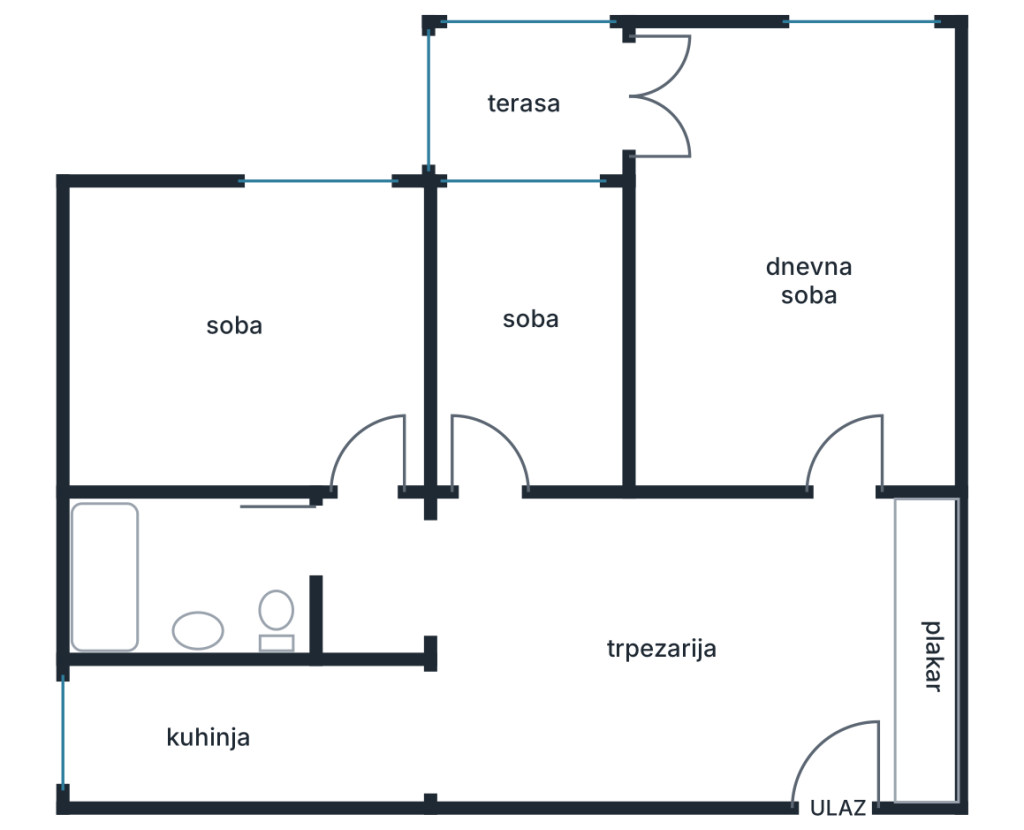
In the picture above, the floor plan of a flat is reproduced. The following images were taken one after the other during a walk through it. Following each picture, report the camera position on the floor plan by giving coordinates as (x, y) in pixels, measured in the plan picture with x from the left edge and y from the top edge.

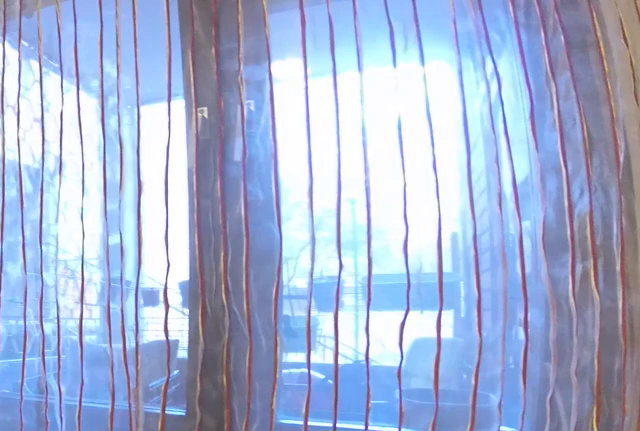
(537, 275)
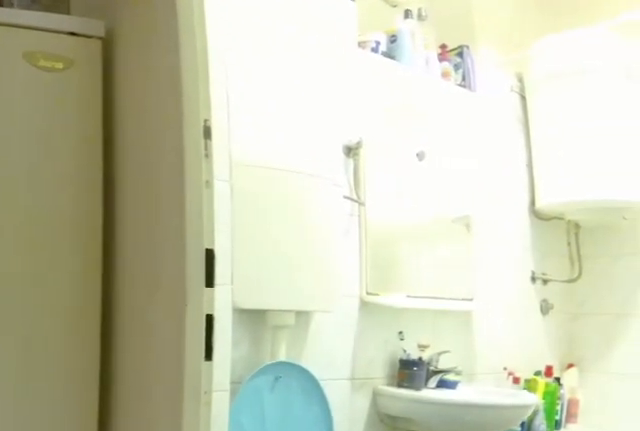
(370, 470)
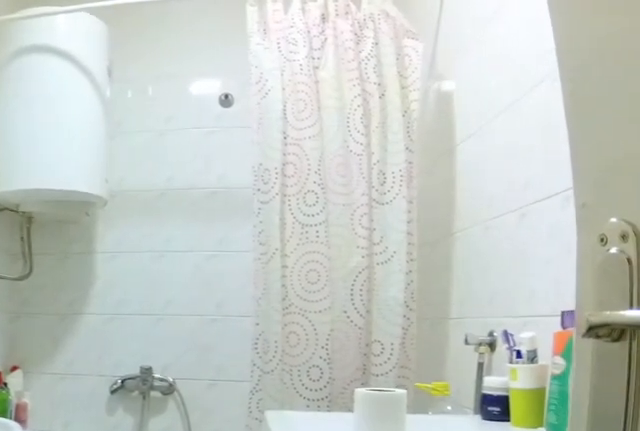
(348, 542)
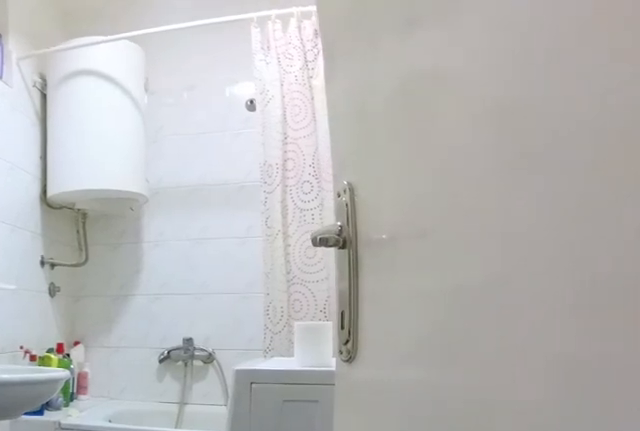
(345, 512)
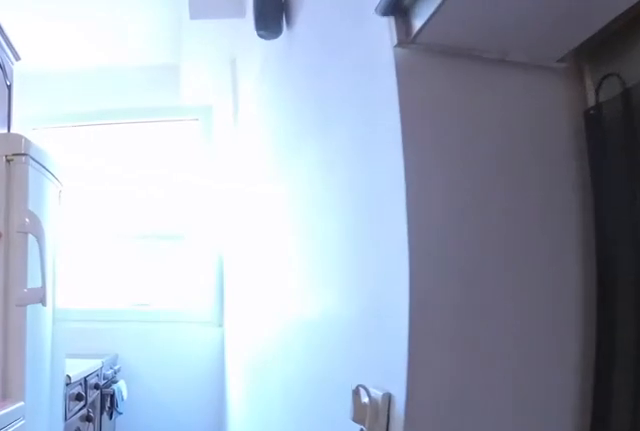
(416, 731)
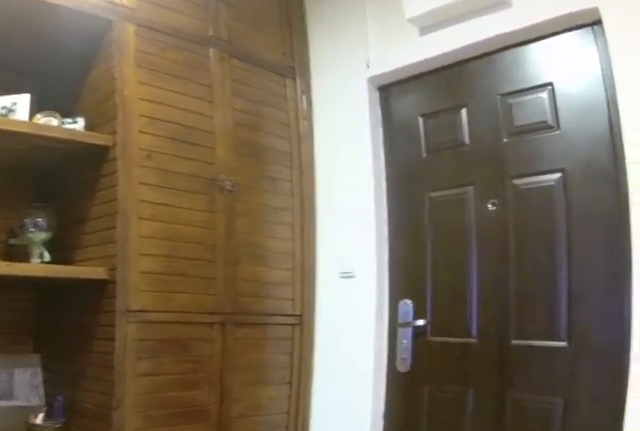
(718, 664)
